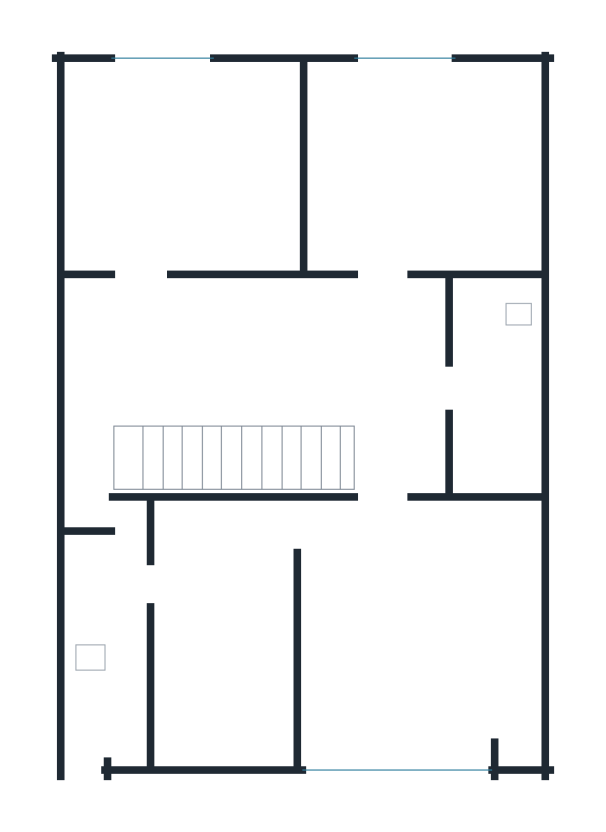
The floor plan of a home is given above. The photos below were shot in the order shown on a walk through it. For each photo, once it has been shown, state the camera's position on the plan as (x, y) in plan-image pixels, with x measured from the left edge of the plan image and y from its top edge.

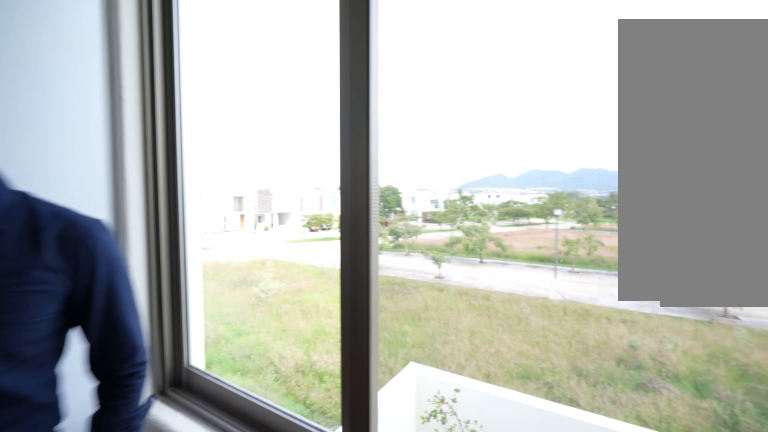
(205, 129)
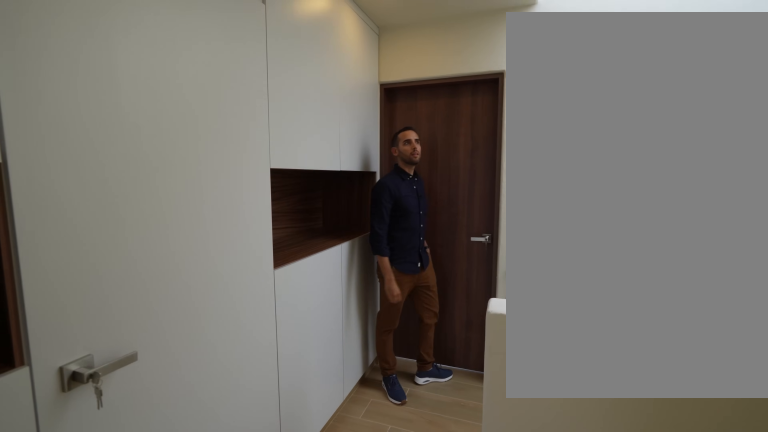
(329, 329)
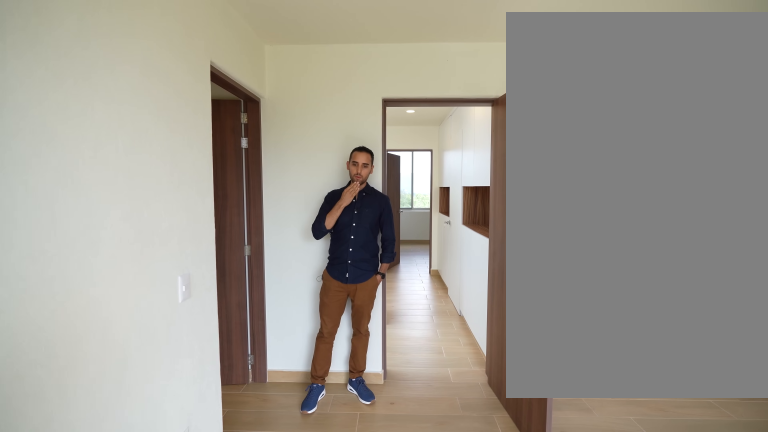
(370, 746)
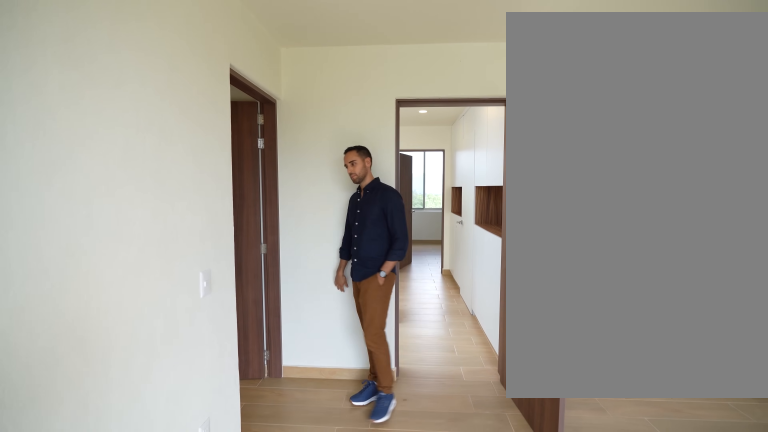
(370, 746)
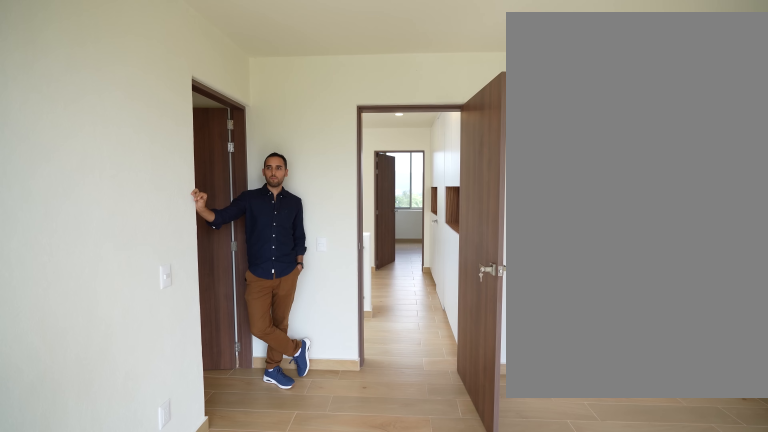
(374, 746)
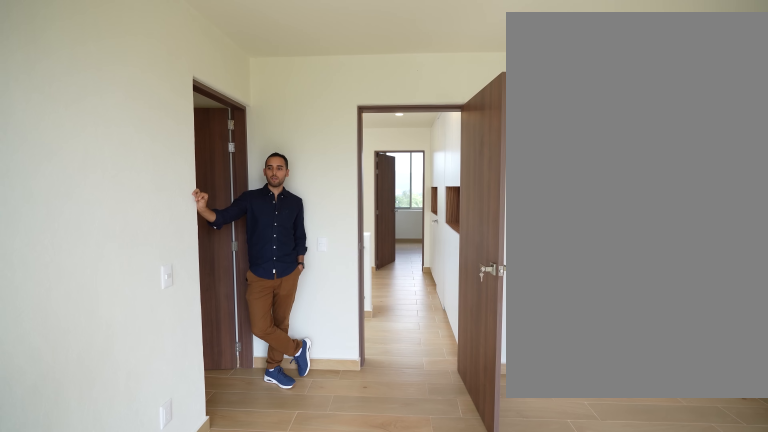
(374, 746)
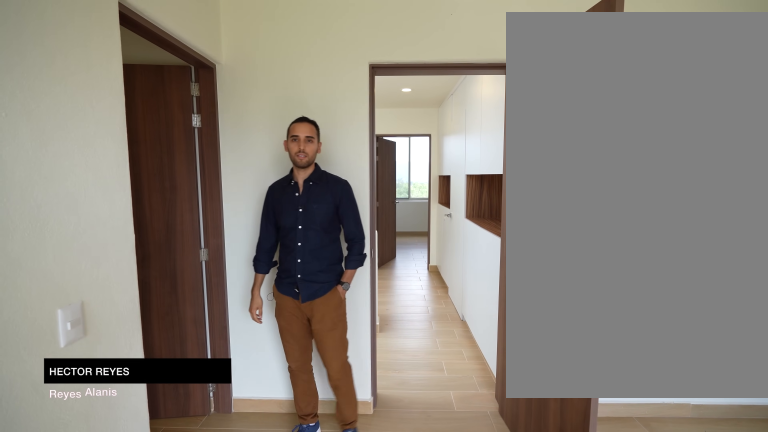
(397, 719)
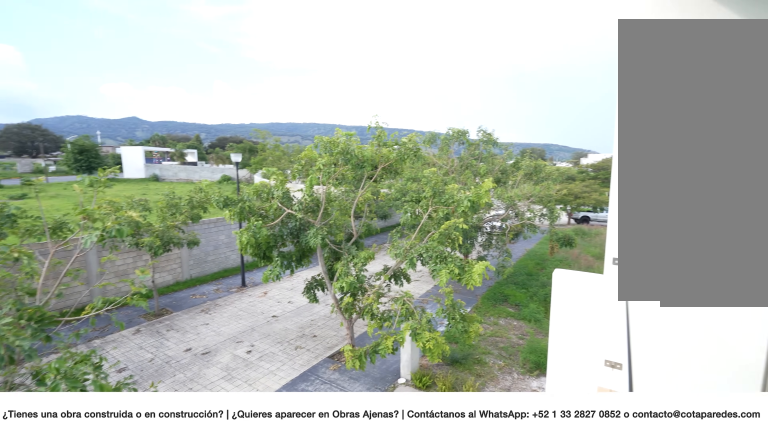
(450, 748)
